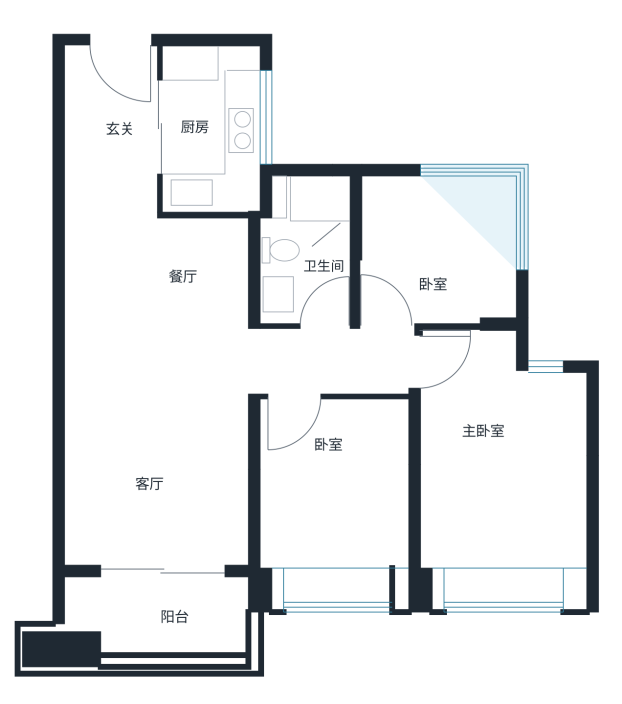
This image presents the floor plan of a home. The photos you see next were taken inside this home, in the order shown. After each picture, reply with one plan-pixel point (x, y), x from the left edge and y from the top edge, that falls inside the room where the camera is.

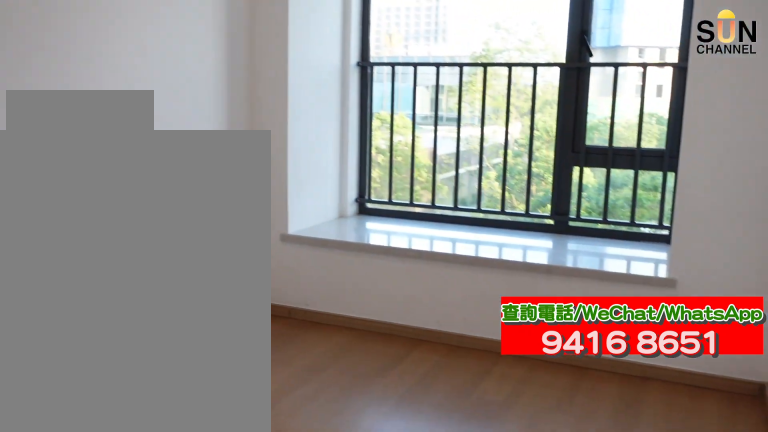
(342, 505)
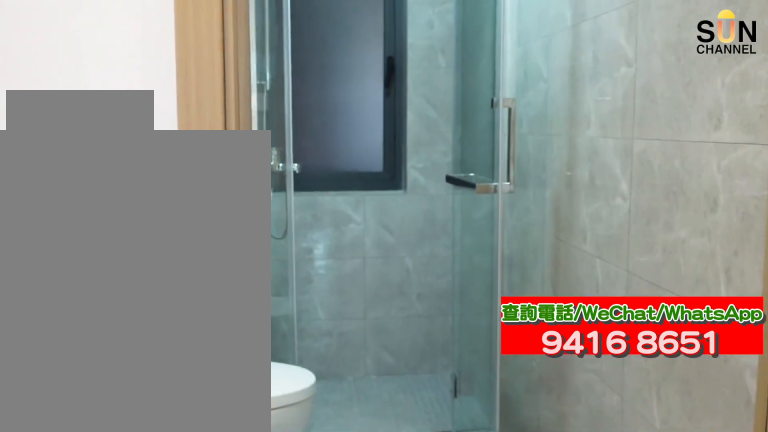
(305, 246)
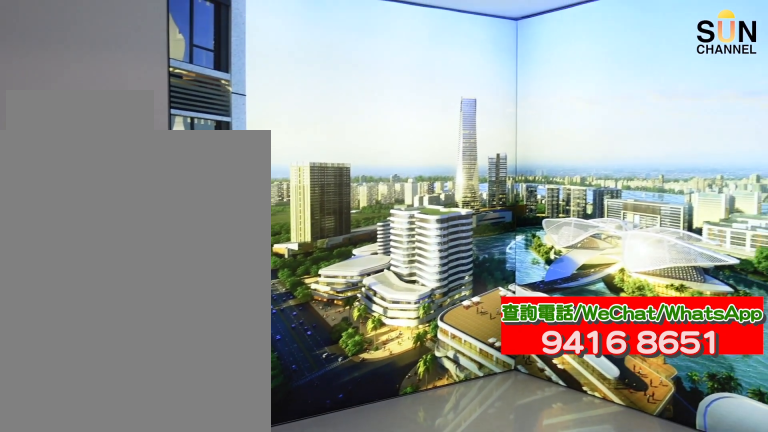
(438, 247)
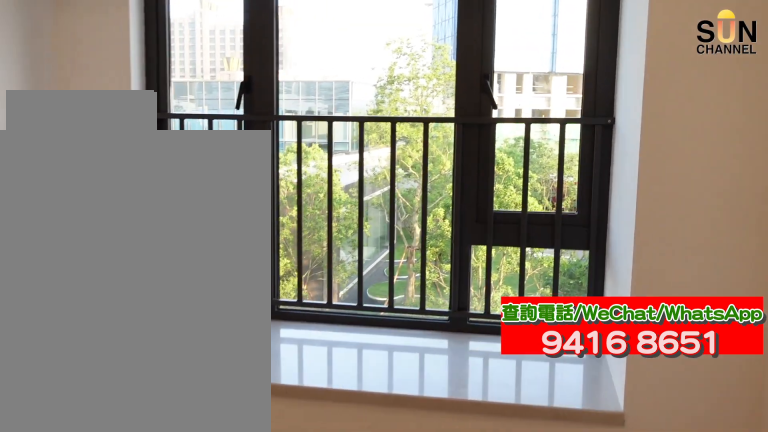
(505, 491)
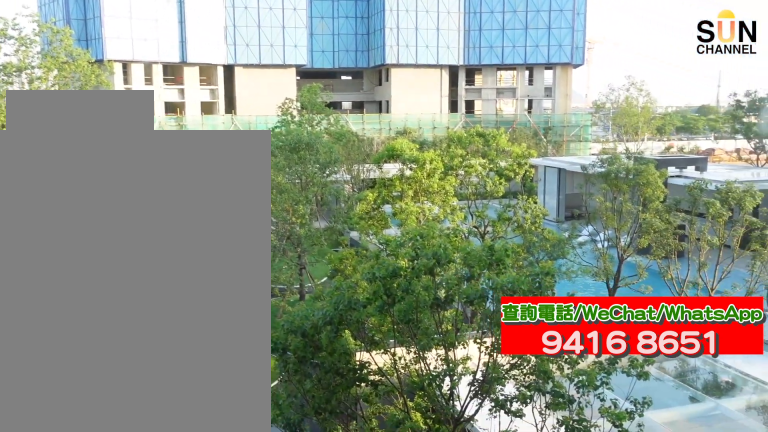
(505, 491)
